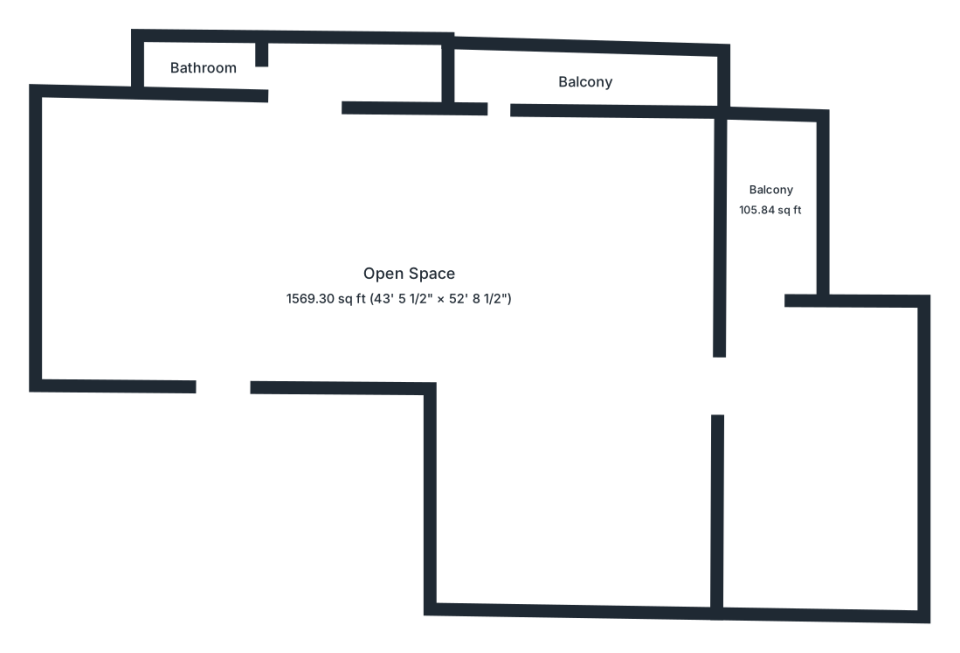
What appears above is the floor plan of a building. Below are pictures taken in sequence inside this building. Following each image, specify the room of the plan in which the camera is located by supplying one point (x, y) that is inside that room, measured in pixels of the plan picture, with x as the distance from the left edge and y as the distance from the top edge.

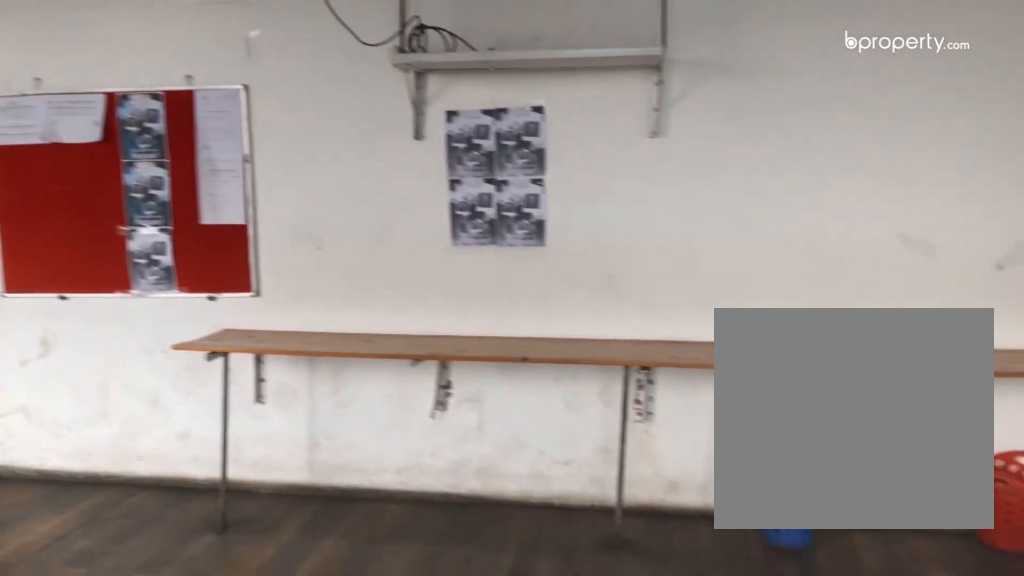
(410, 270)
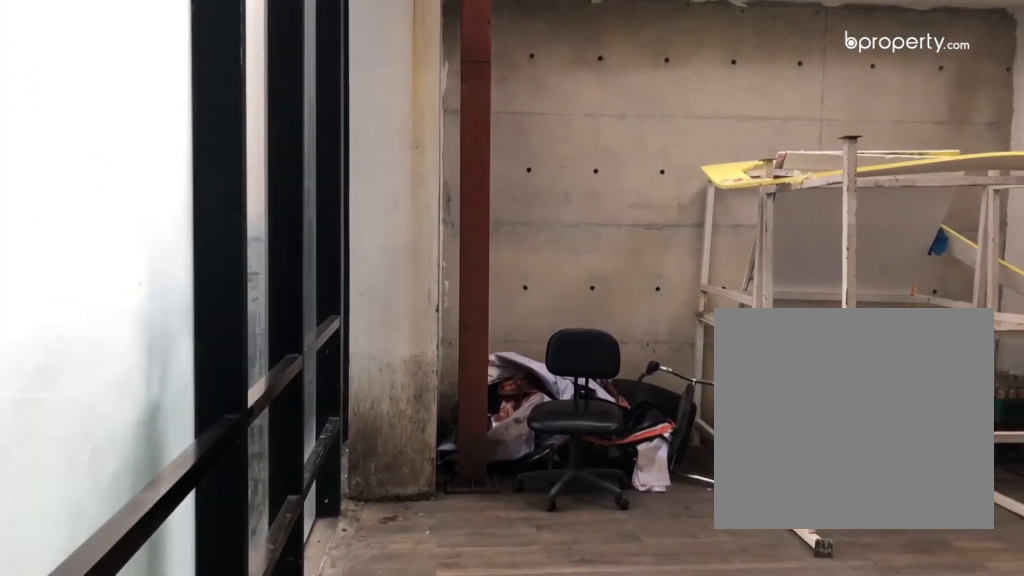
(813, 471)
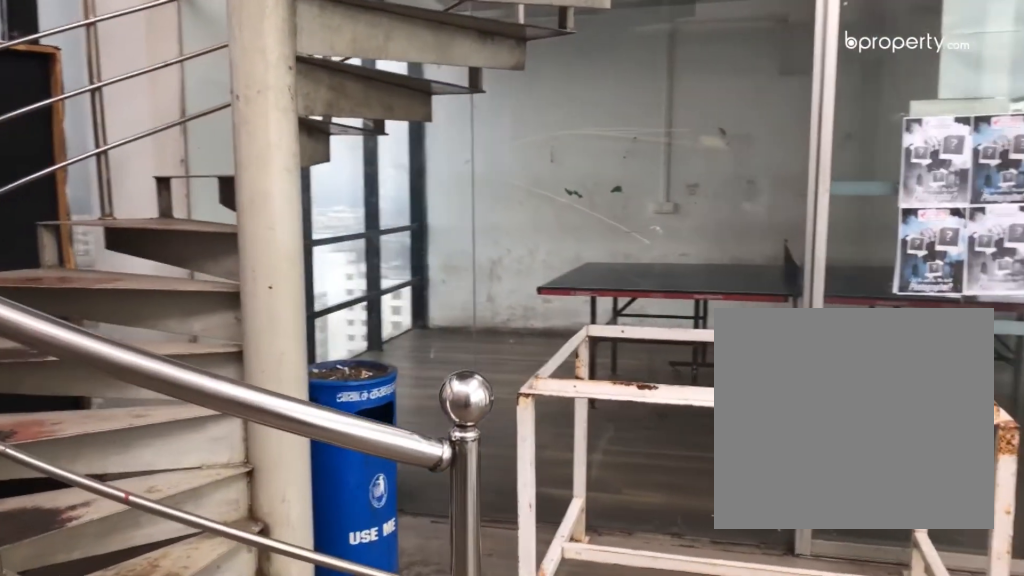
(813, 471)
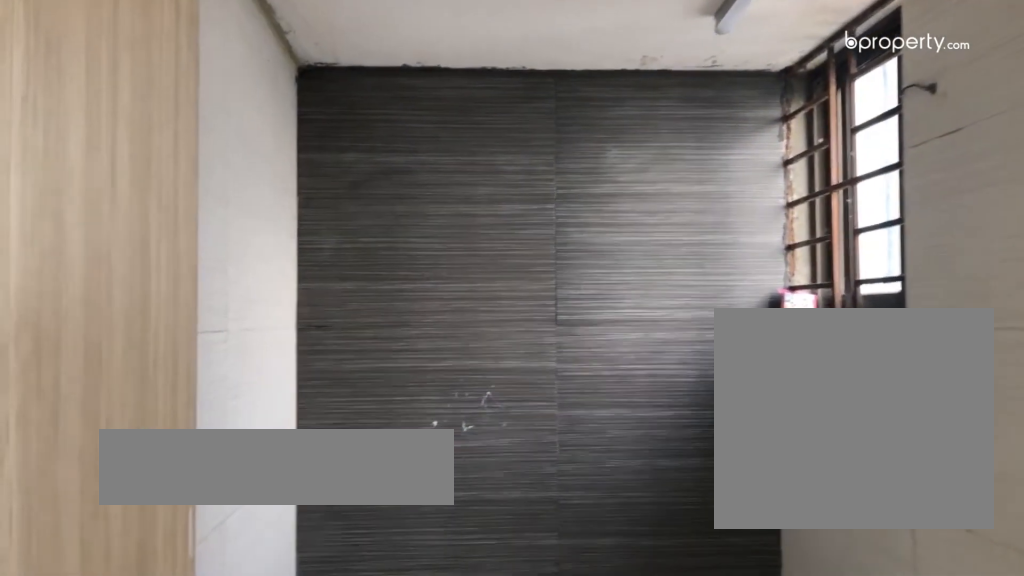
(206, 71)
